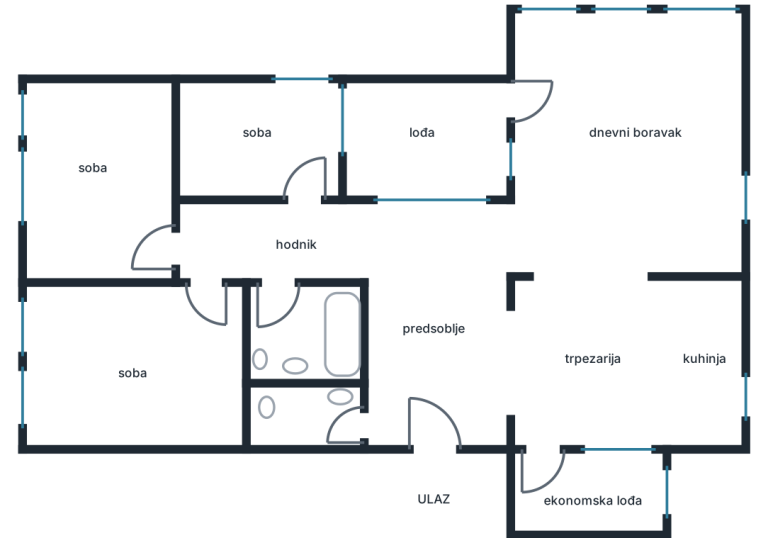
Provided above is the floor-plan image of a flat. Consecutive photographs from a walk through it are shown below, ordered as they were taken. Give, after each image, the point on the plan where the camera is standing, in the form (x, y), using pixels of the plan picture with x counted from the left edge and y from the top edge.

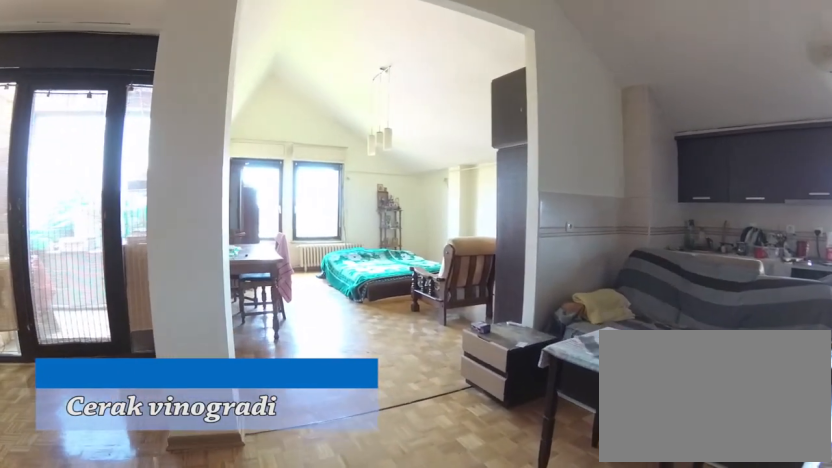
(479, 402)
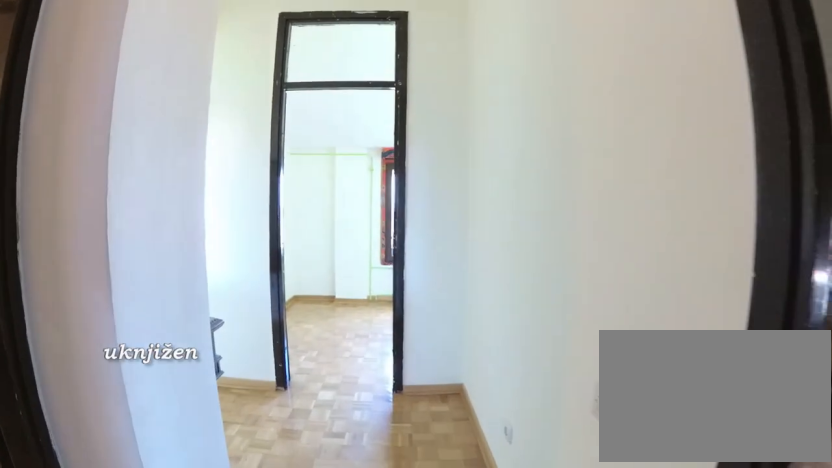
(348, 239)
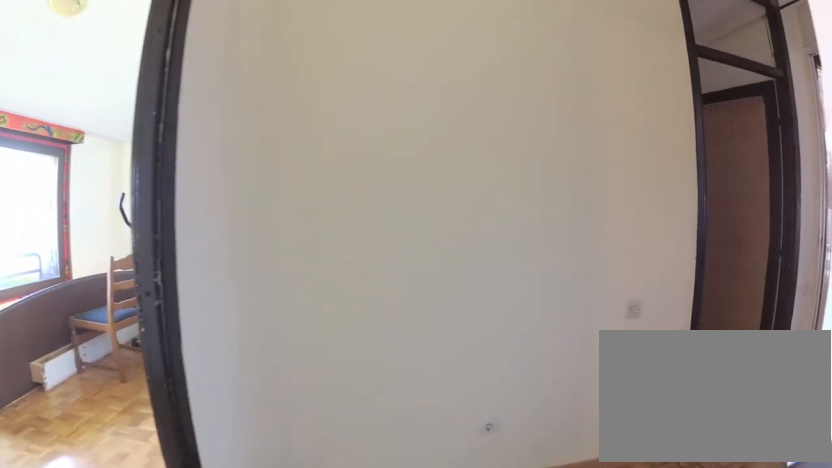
(199, 309)
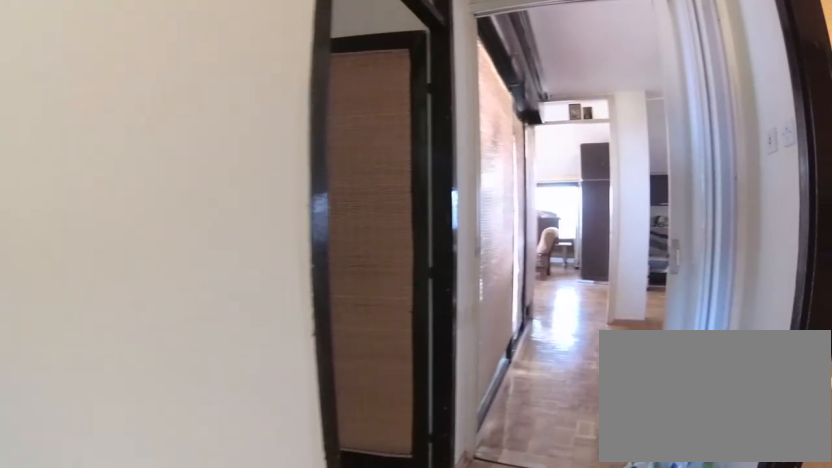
(199, 256)
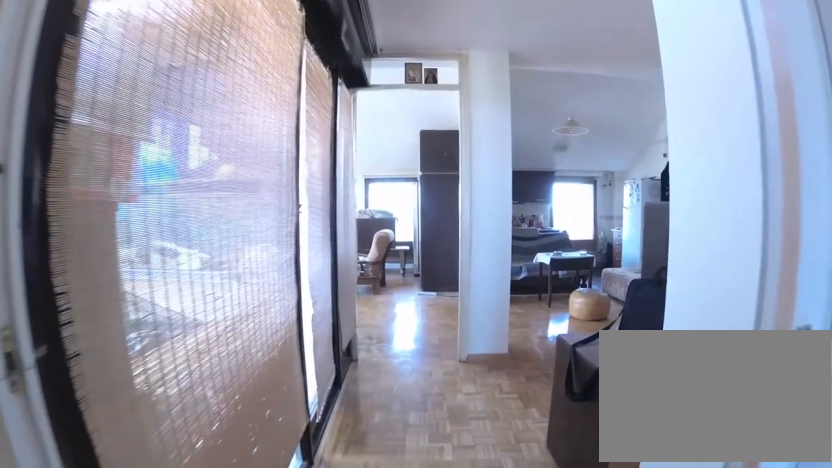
(285, 240)
